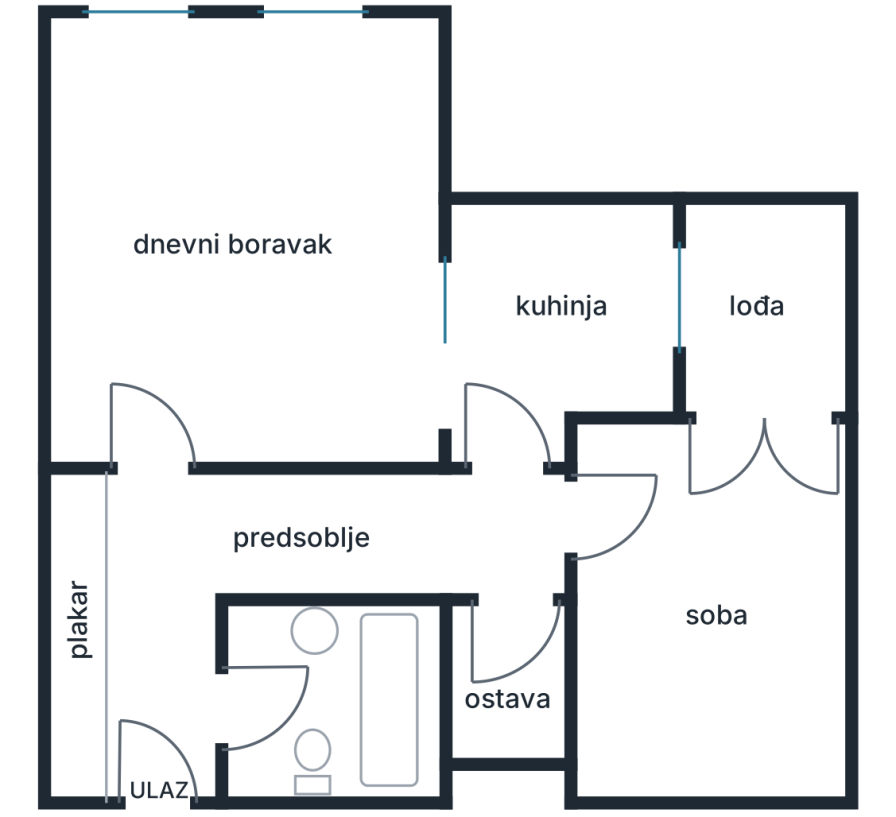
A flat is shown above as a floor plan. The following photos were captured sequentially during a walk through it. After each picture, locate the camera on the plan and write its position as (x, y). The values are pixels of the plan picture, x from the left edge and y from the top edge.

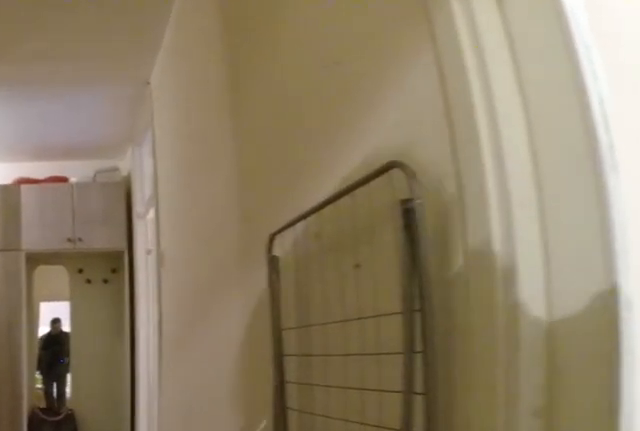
(542, 564)
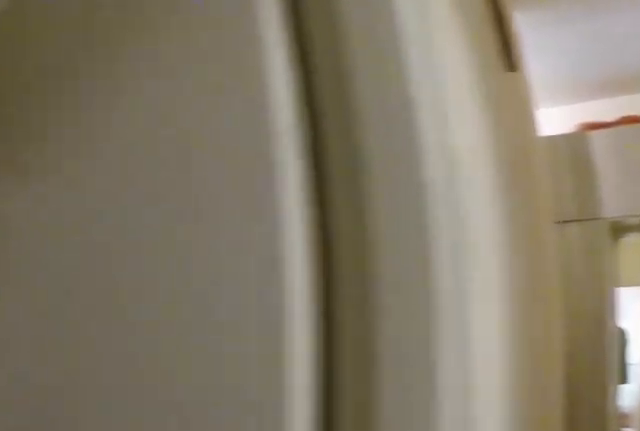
(511, 559)
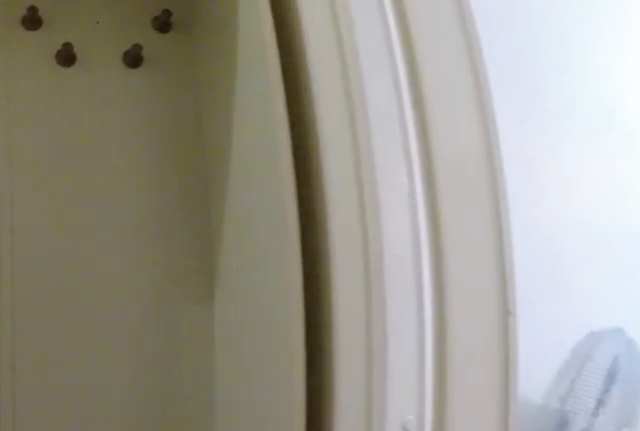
(170, 540)
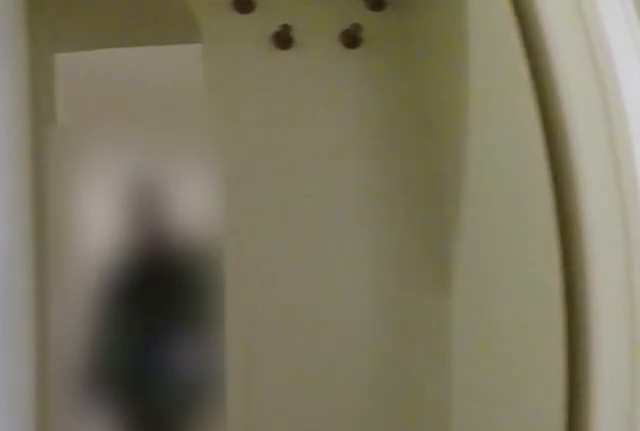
(157, 550)
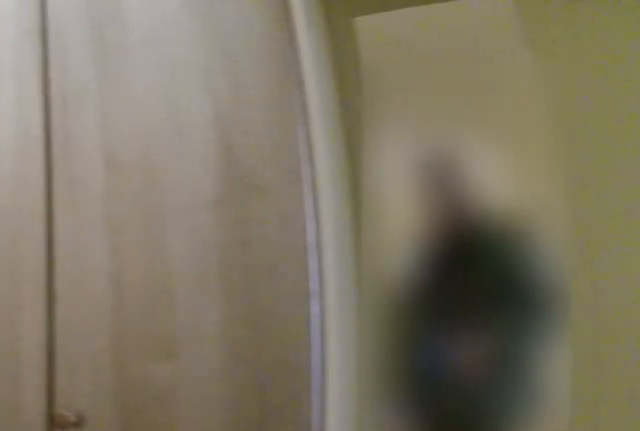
(147, 564)
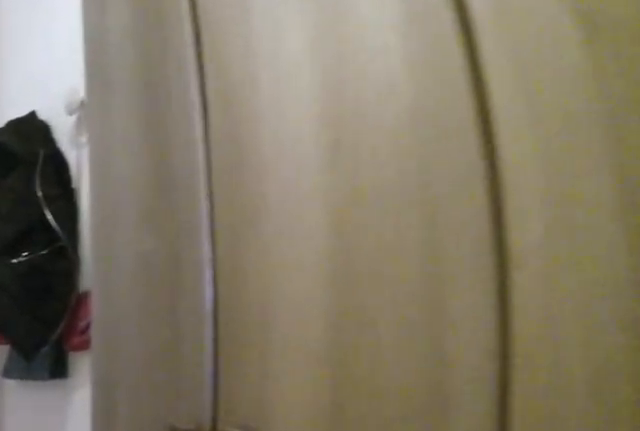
(147, 619)
